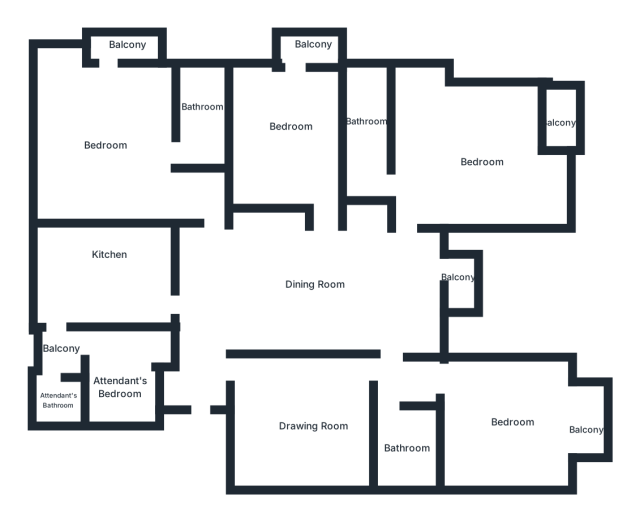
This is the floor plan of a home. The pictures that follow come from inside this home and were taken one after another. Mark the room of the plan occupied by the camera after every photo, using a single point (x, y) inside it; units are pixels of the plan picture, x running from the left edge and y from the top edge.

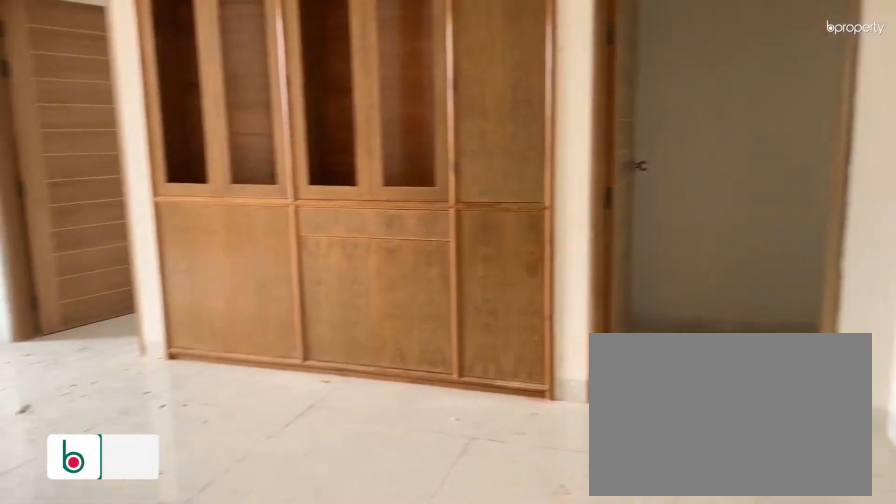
(315, 268)
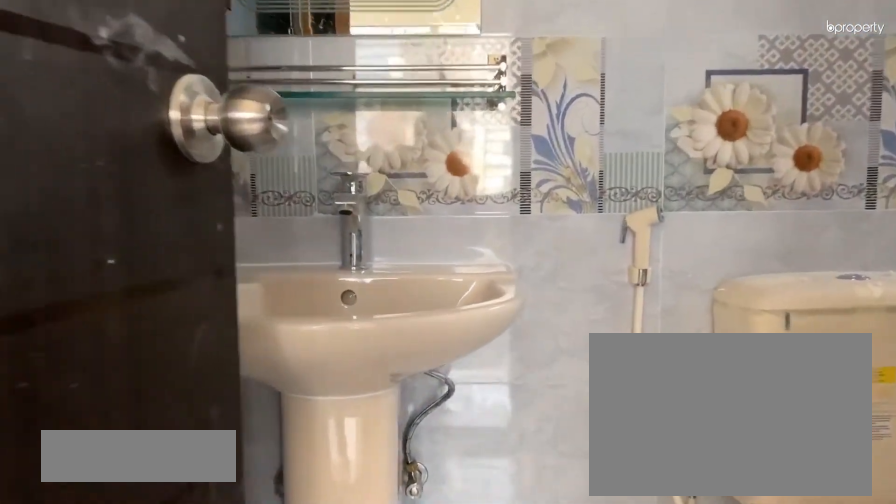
(195, 126)
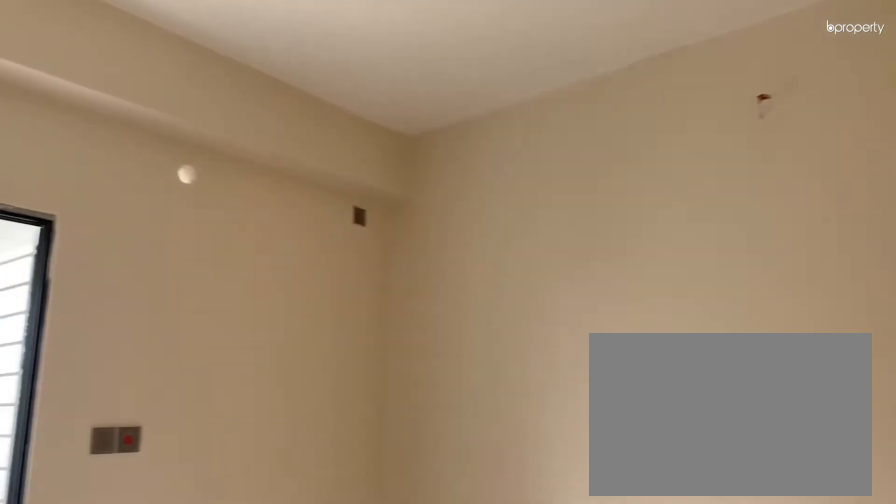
(291, 132)
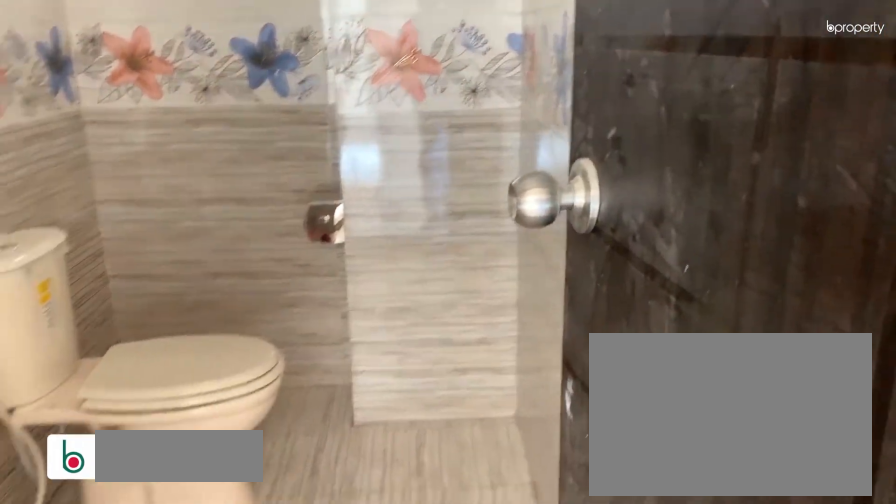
(410, 450)
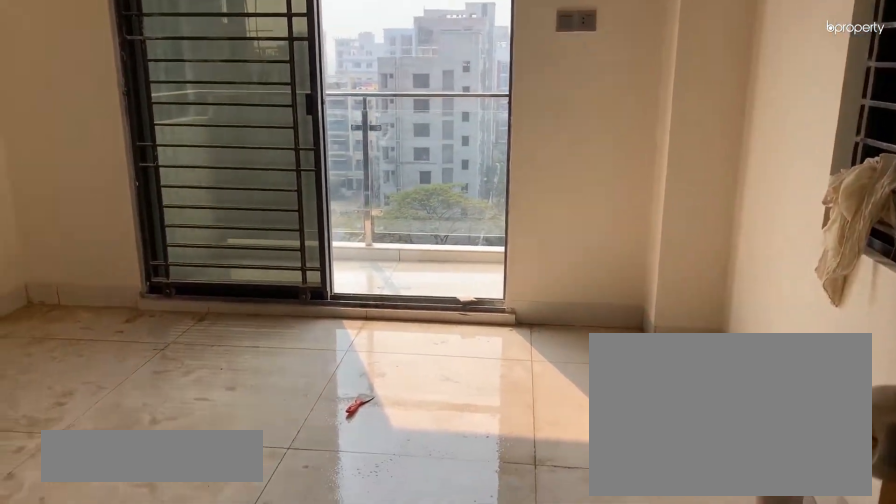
(510, 421)
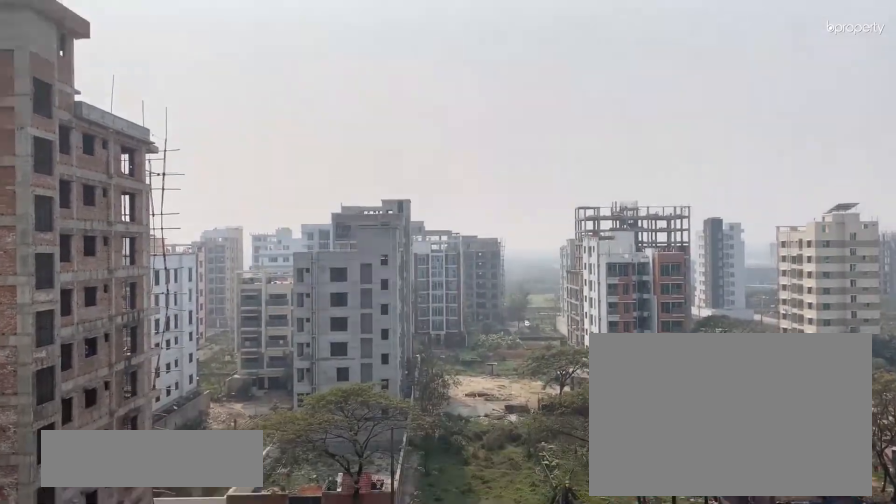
(588, 432)
